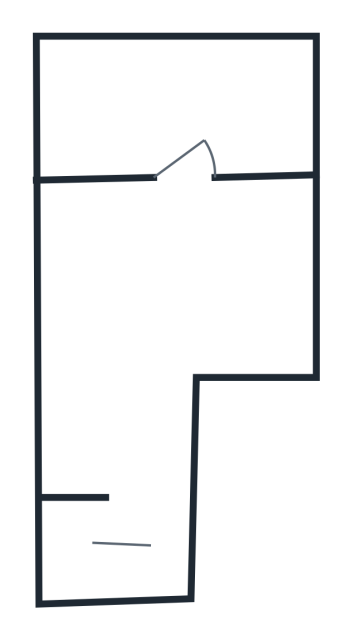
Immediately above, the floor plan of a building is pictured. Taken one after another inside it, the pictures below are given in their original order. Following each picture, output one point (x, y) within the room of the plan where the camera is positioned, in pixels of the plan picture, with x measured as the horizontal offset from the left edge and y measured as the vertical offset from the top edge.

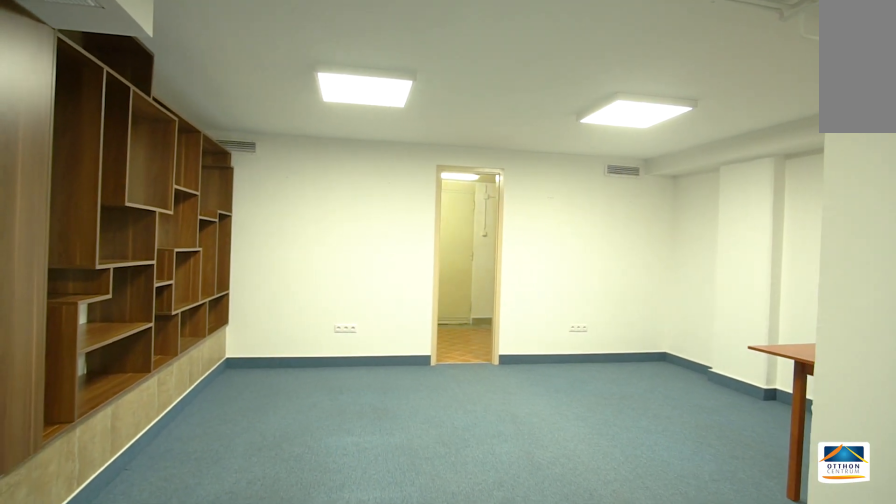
(161, 294)
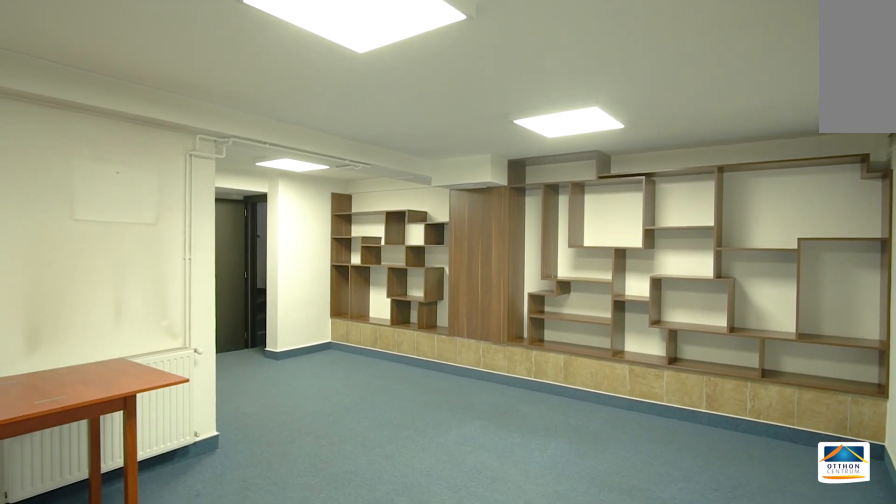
(161, 294)
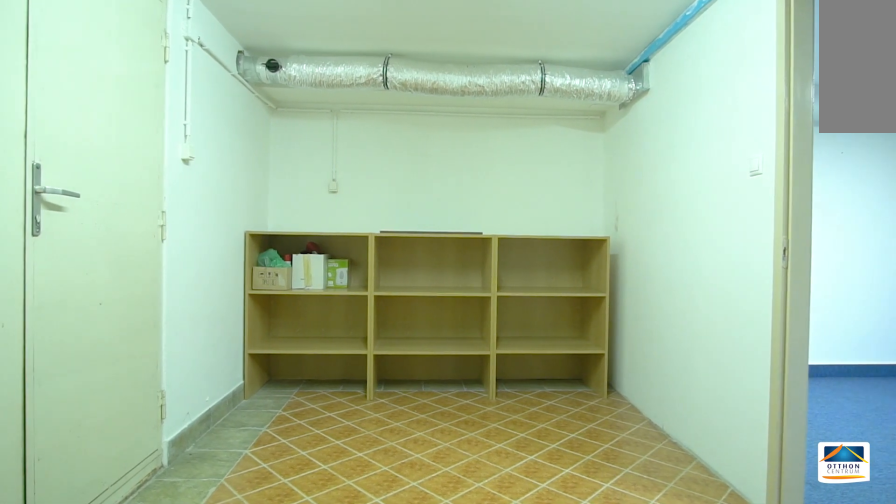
(172, 94)
